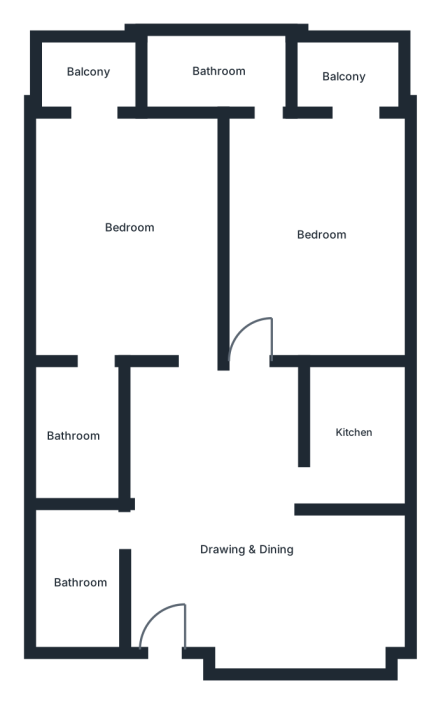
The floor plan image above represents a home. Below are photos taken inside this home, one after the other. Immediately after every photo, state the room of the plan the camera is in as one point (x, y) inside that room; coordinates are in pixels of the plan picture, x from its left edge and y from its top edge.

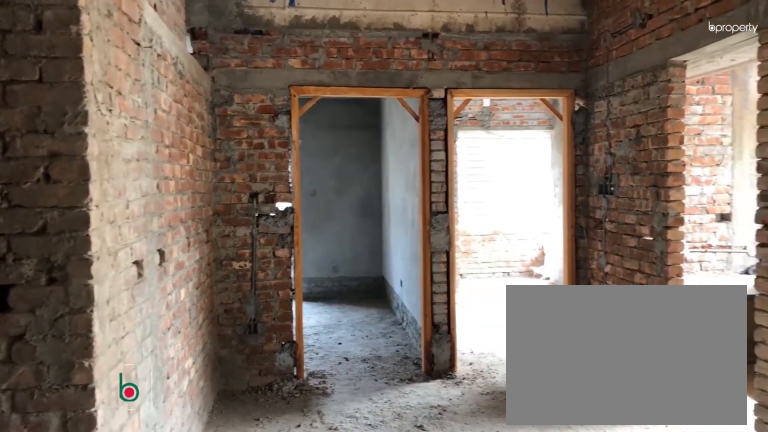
(245, 548)
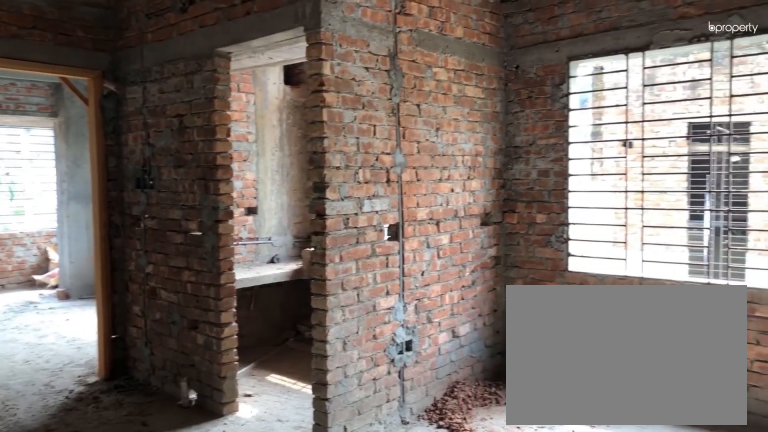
(248, 542)
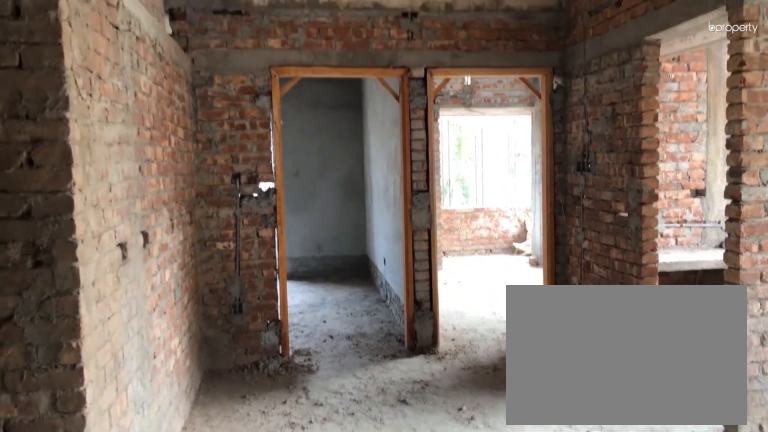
(252, 539)
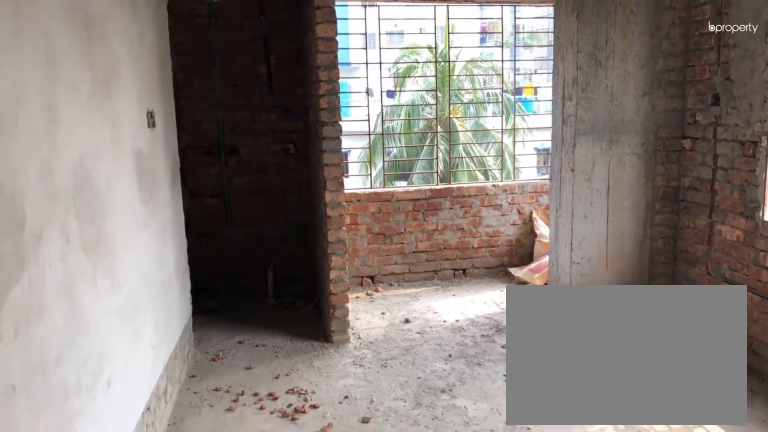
(314, 237)
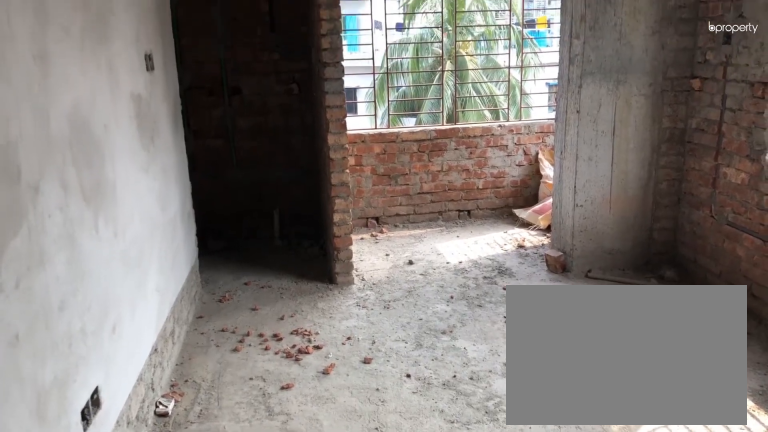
(314, 237)
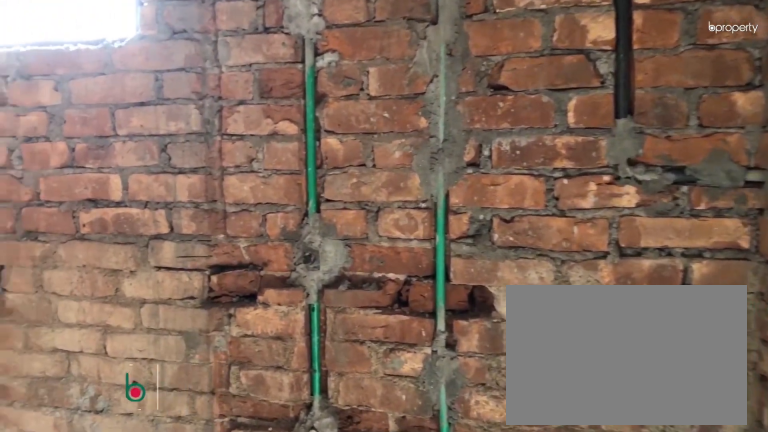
(221, 70)
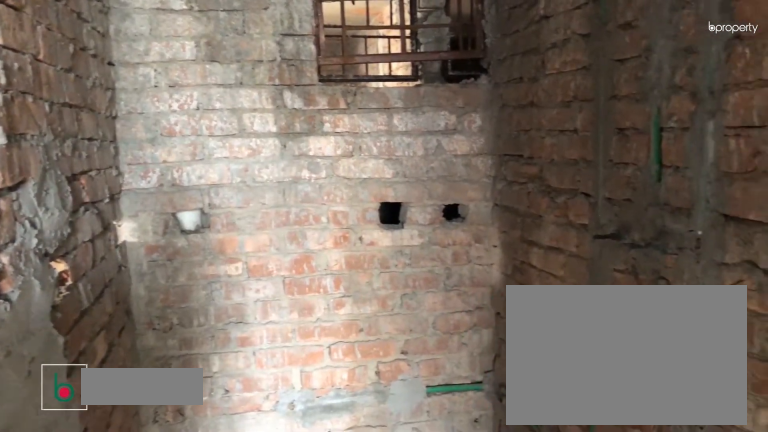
(73, 435)
